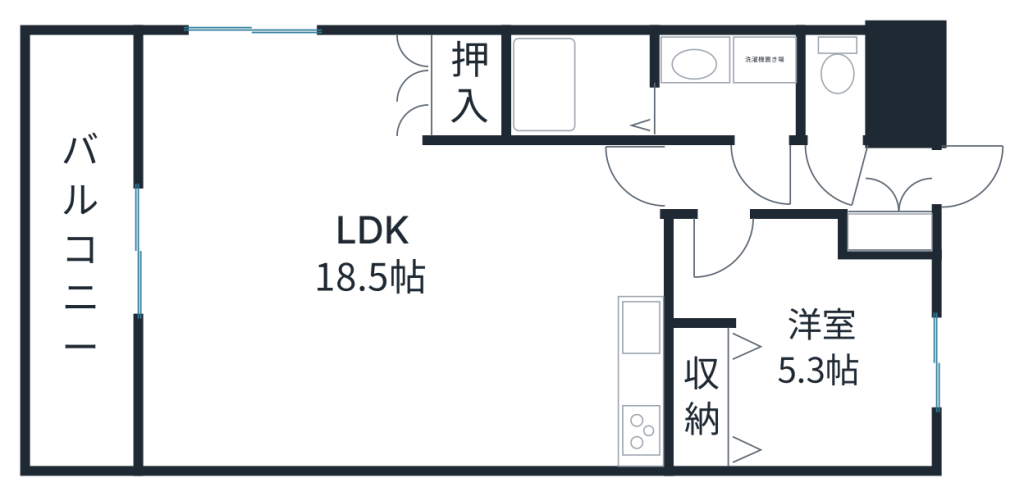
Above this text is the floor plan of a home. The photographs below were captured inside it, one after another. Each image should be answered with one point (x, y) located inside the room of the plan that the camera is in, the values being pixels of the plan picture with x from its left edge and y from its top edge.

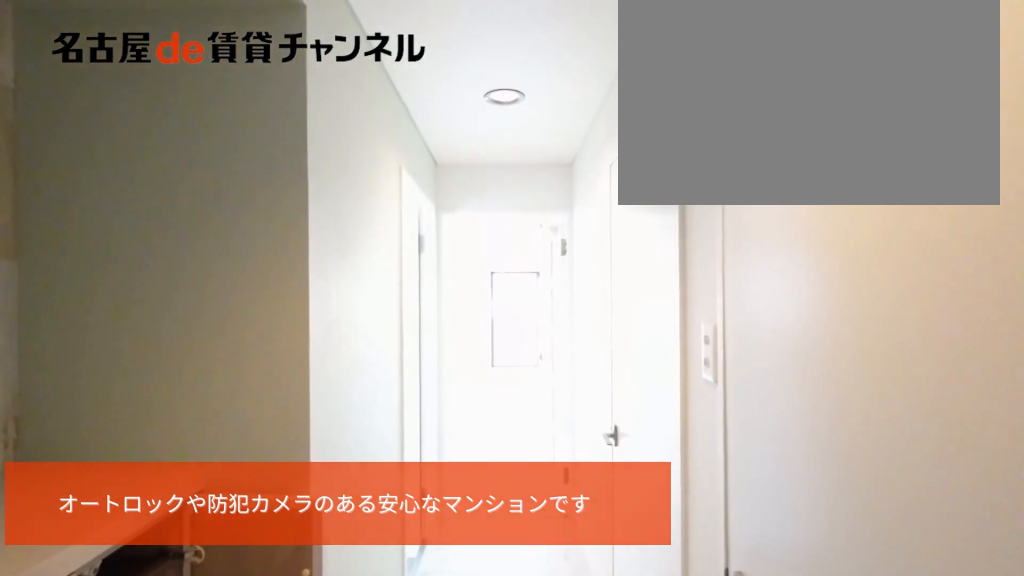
(897, 201)
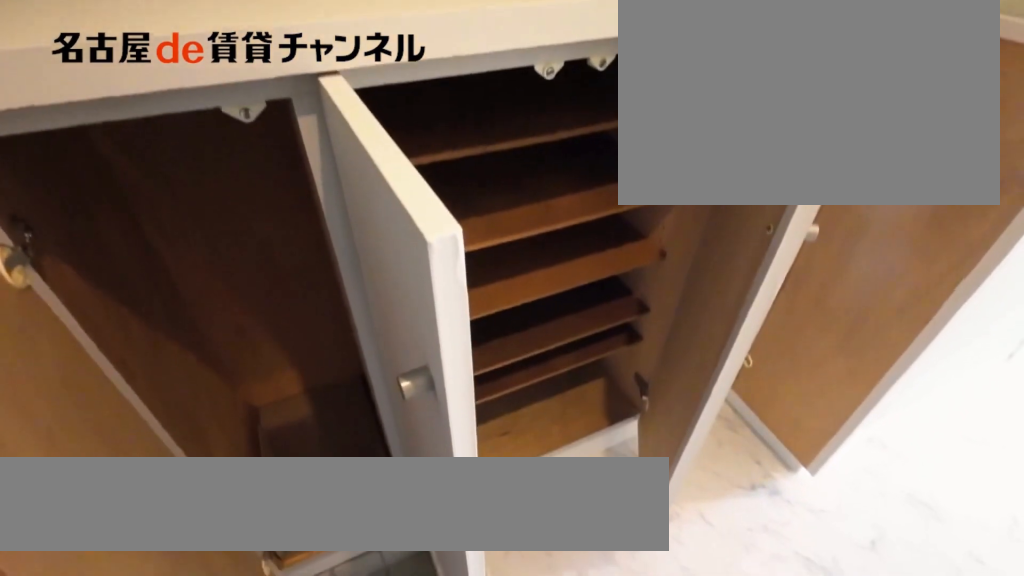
(897, 201)
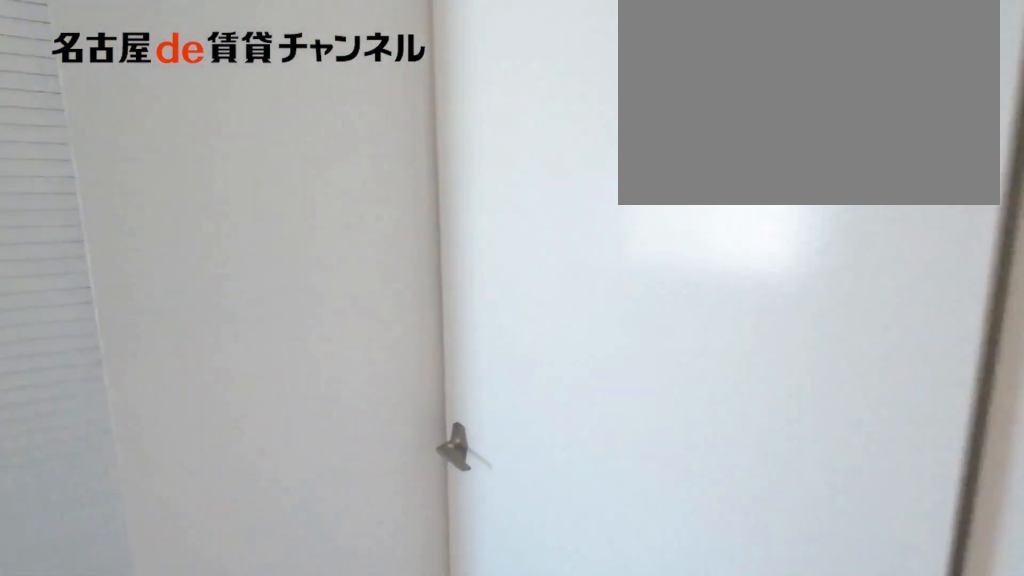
(764, 178)
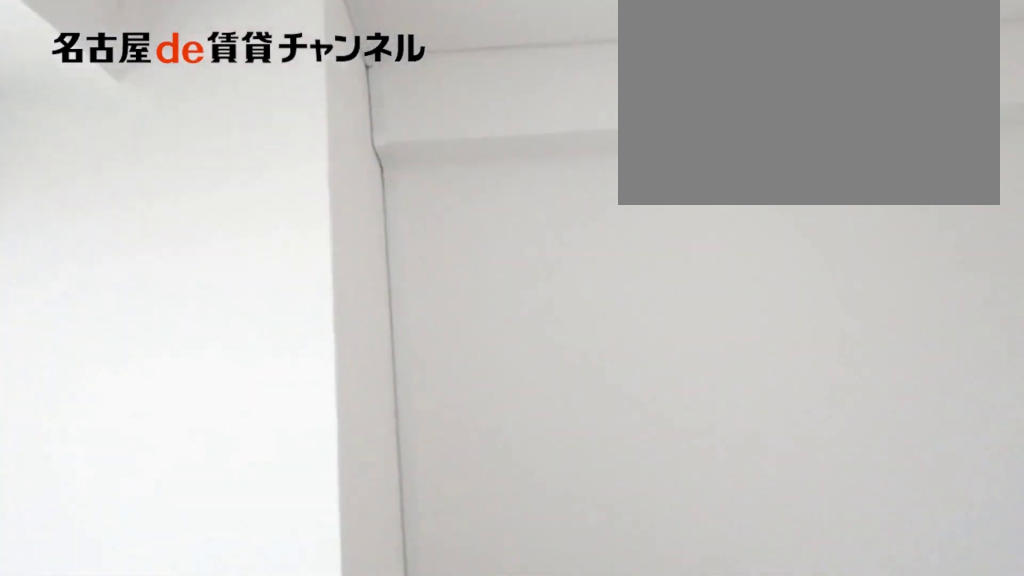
(802, 347)
